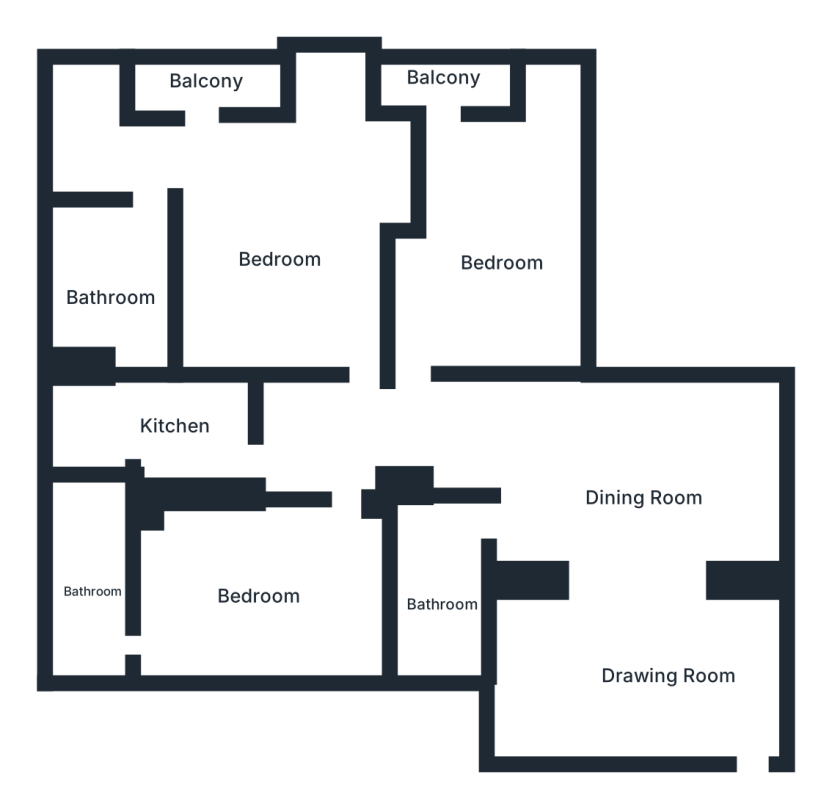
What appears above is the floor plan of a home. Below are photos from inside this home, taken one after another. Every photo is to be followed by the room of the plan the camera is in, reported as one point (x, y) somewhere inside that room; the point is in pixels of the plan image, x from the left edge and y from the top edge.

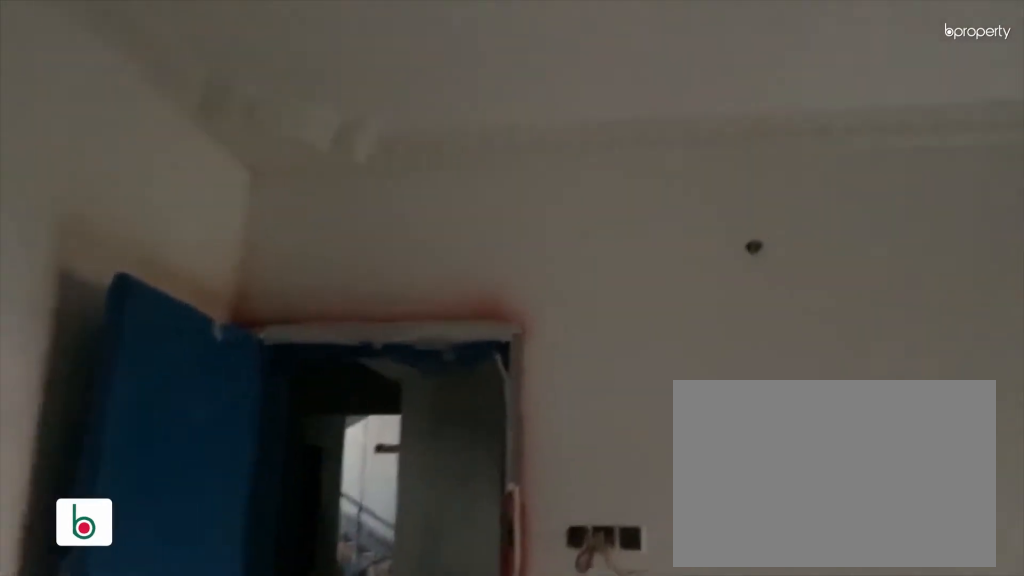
(649, 657)
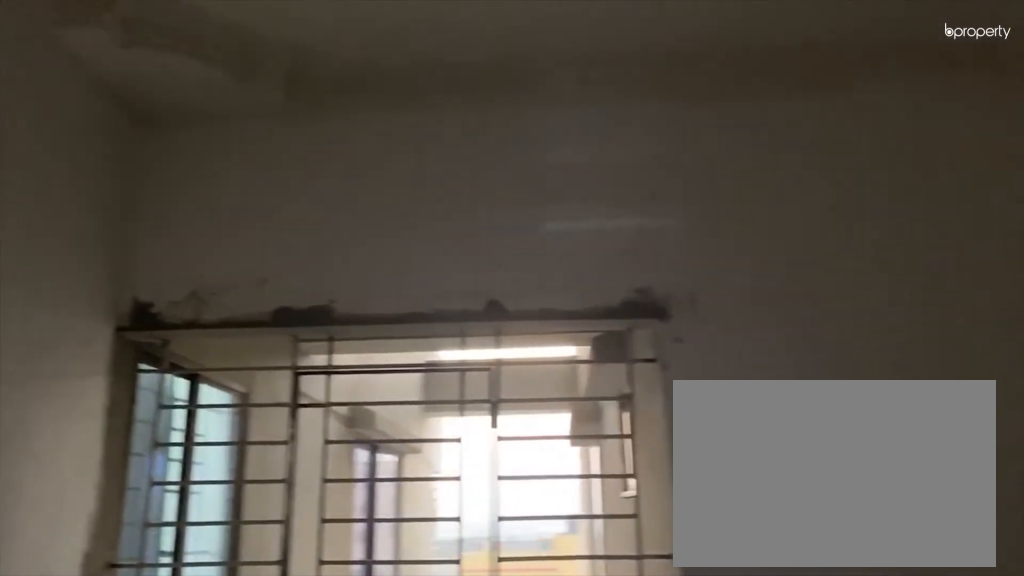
(649, 657)
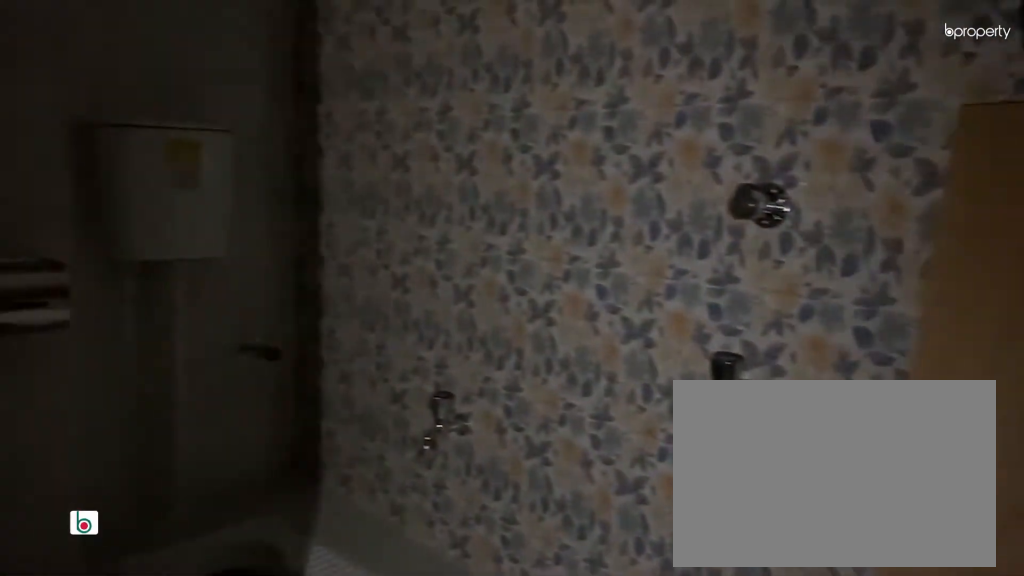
(445, 599)
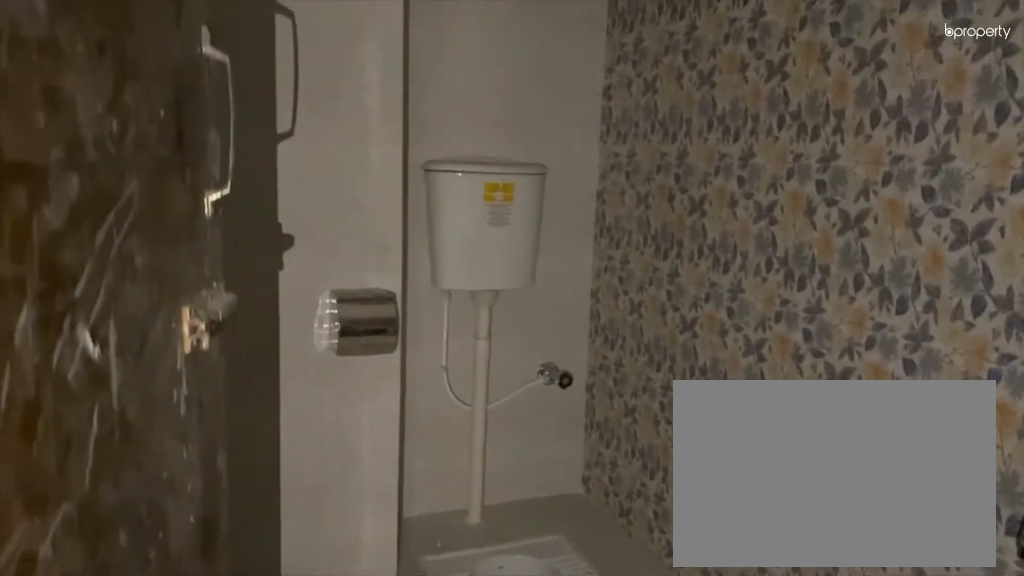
(445, 599)
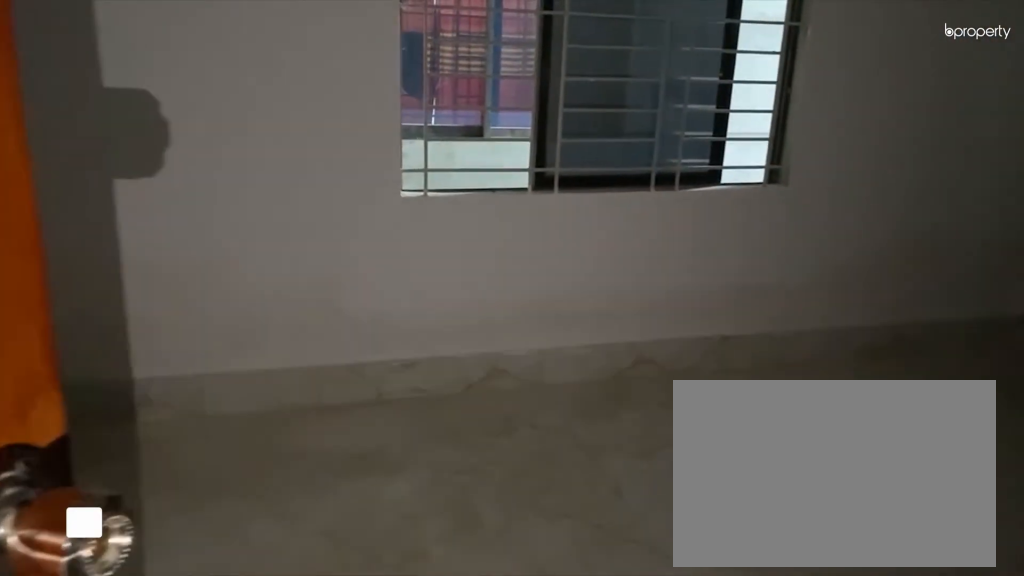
(261, 599)
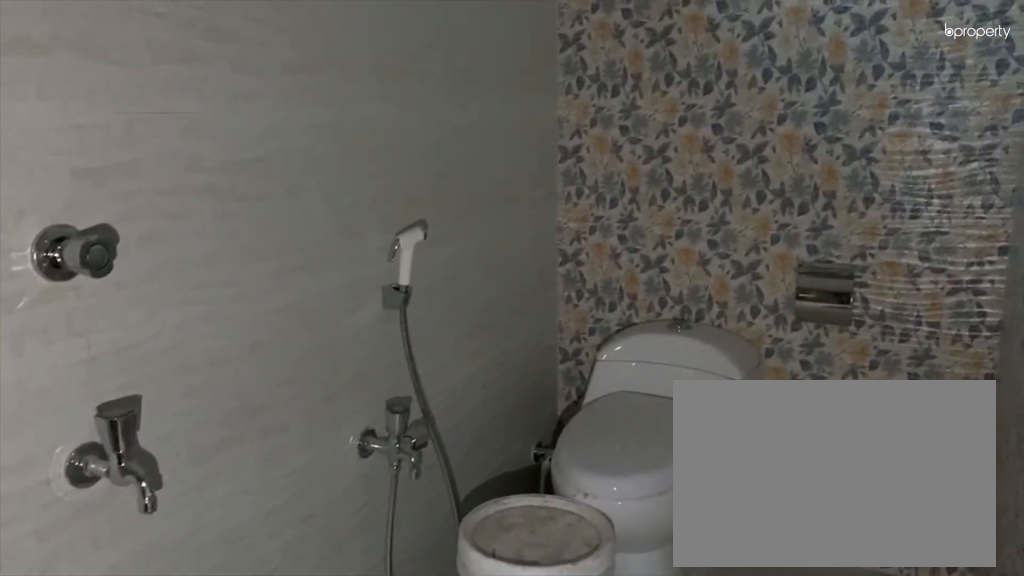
(94, 596)
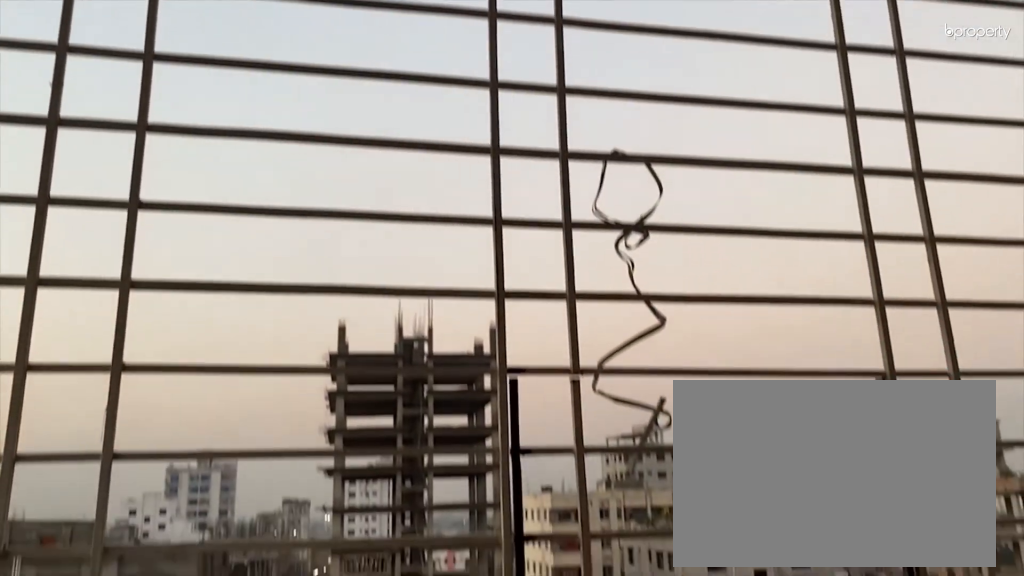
(207, 87)
